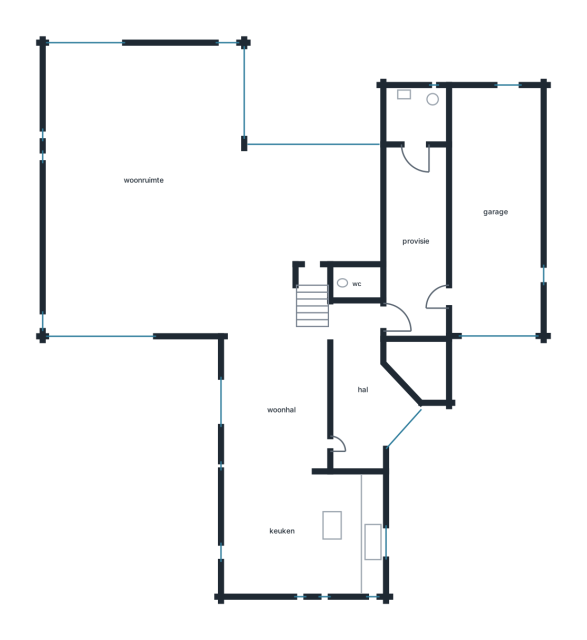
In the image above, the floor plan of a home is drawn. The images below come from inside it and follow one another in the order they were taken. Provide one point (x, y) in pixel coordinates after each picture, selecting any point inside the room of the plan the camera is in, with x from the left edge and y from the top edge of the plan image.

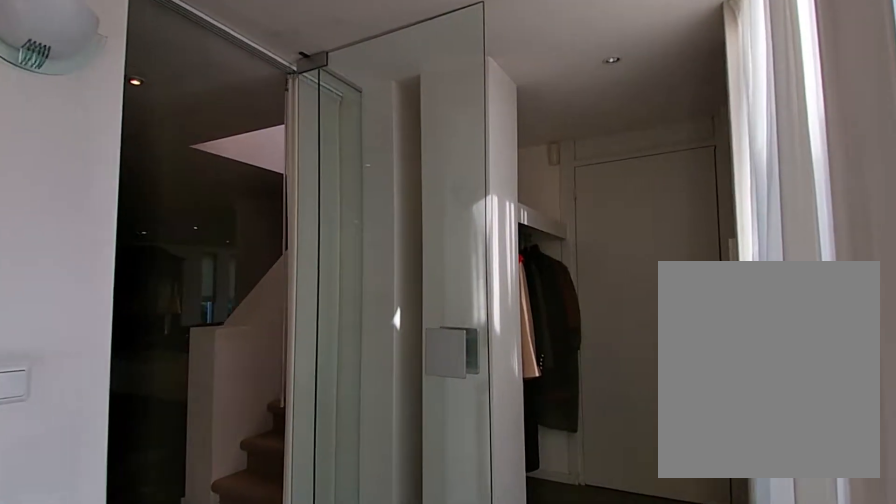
(363, 389)
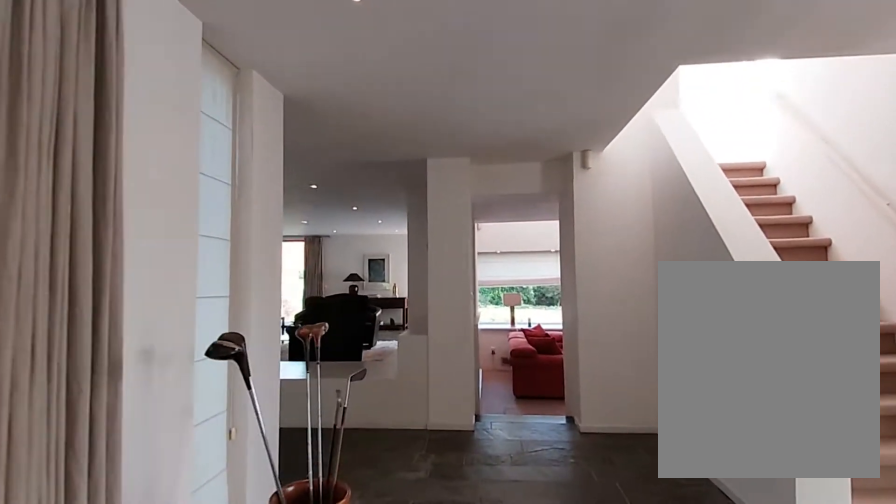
(288, 462)
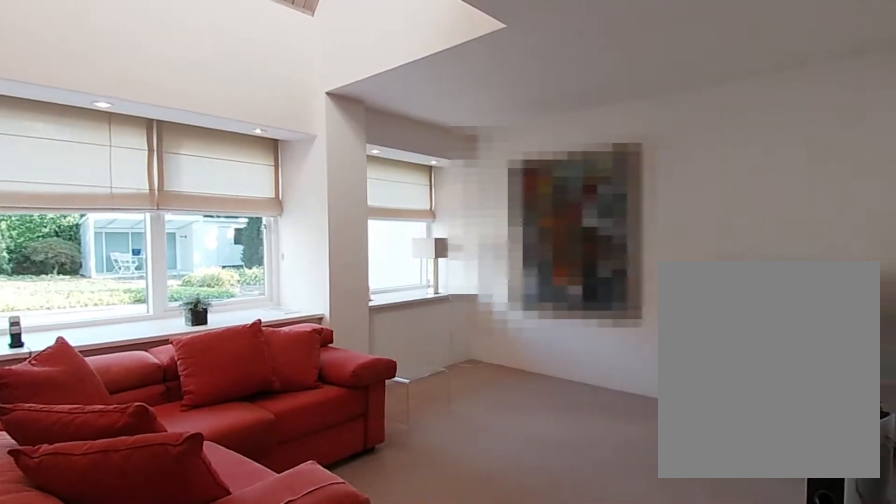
(311, 211)
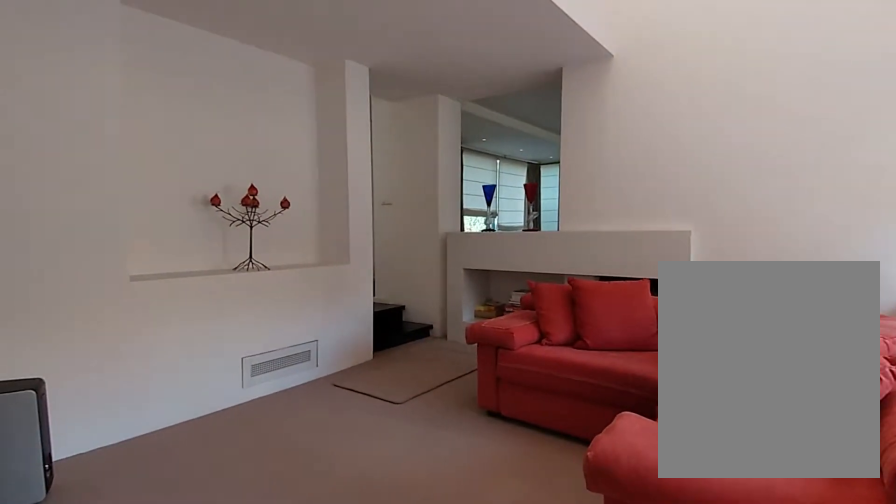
(310, 211)
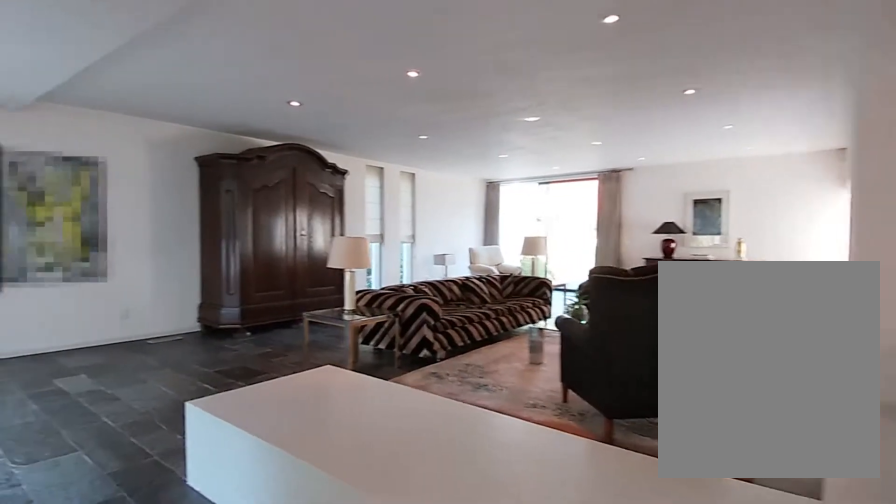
(140, 188)
